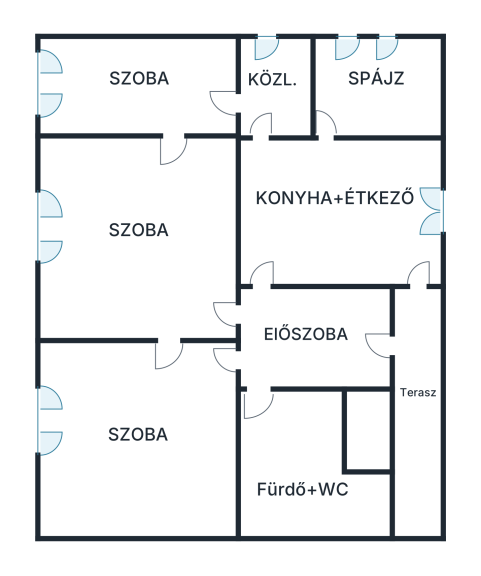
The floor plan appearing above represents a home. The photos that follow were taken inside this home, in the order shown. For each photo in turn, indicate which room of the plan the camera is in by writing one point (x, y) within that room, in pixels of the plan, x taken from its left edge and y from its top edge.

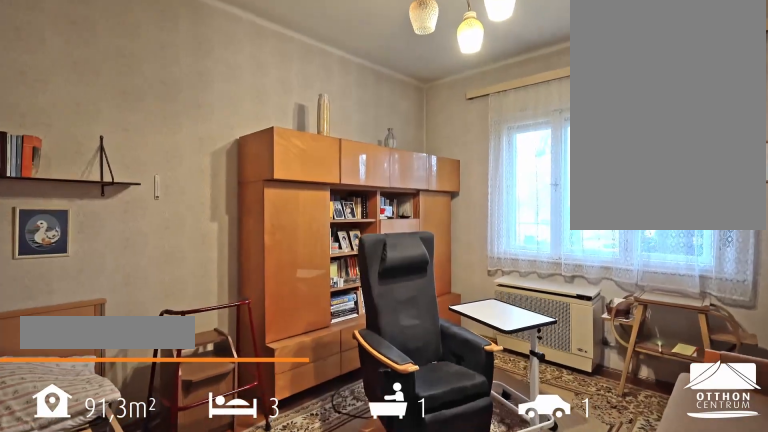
(139, 442)
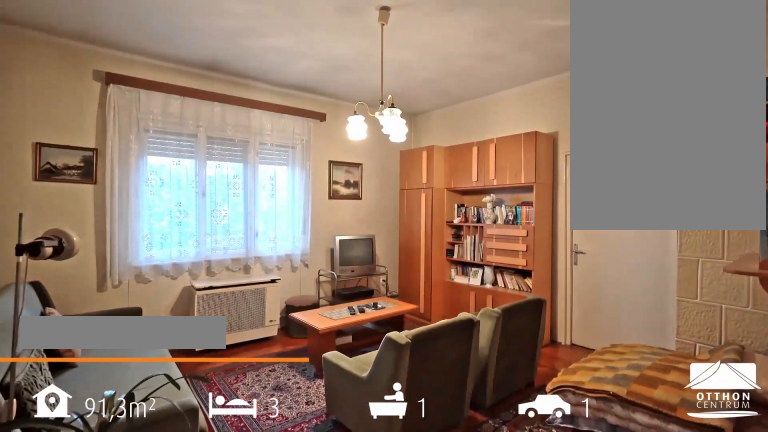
(142, 241)
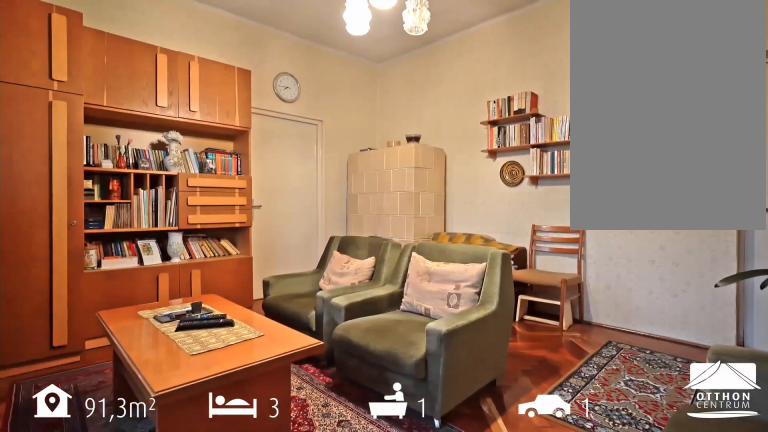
(142, 241)
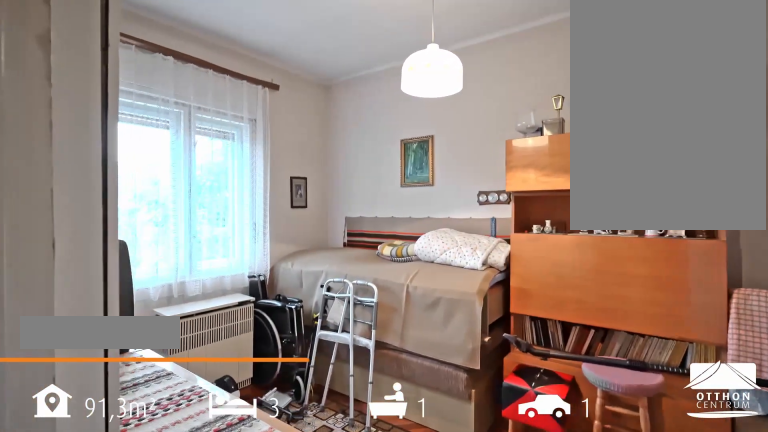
(139, 87)
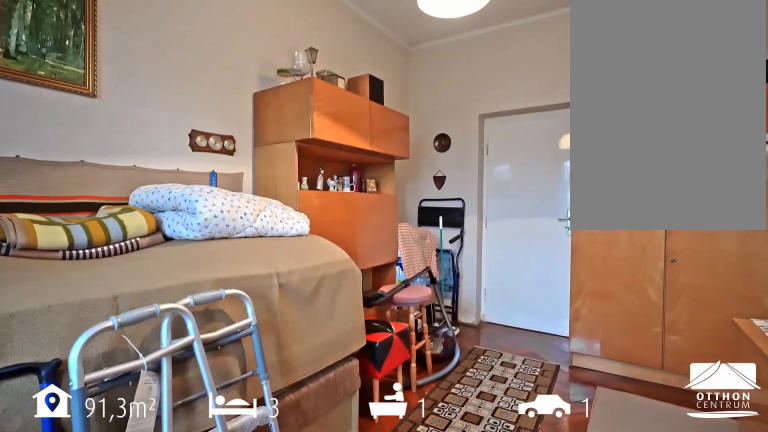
(139, 87)
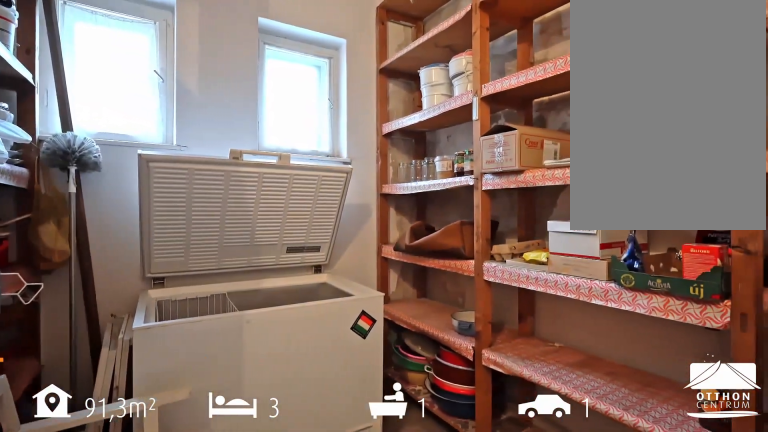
(374, 84)
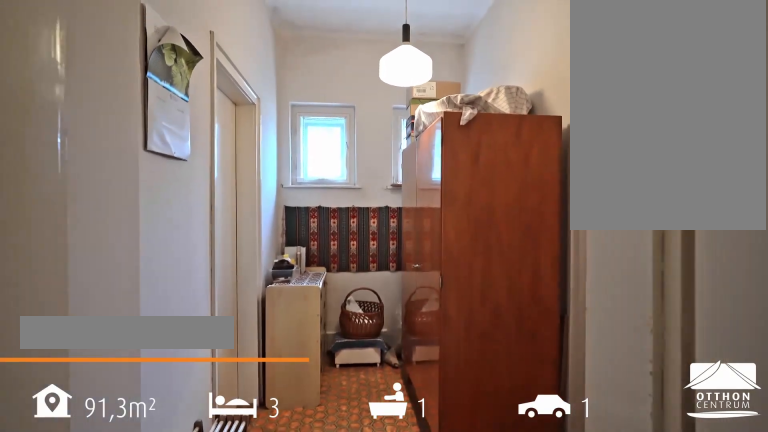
(279, 87)
